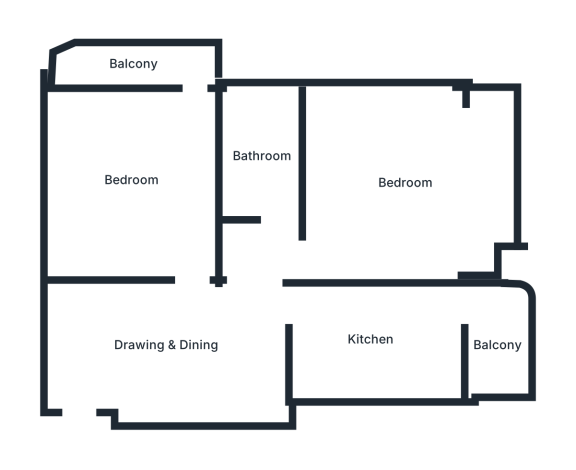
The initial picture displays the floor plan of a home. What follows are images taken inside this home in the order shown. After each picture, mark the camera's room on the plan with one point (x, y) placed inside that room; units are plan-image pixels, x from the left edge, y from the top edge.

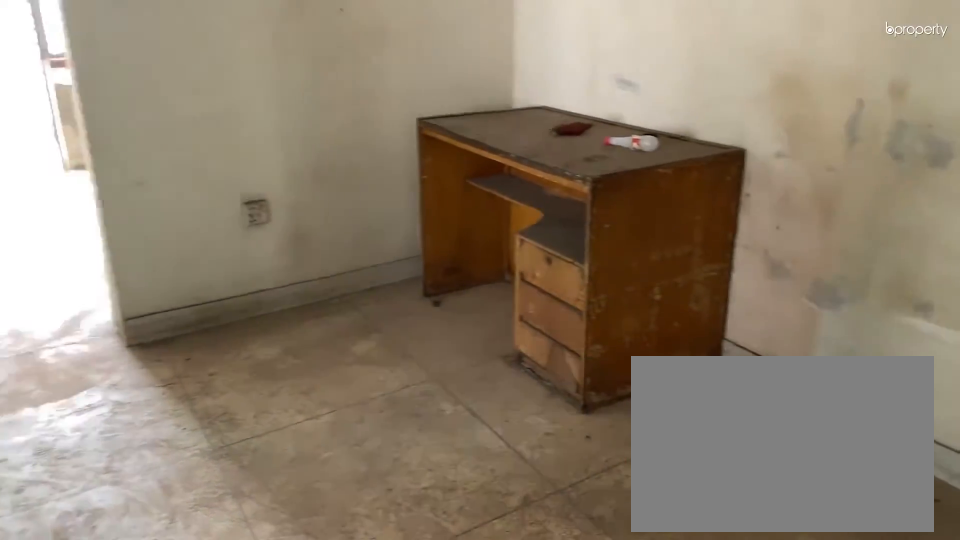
(170, 343)
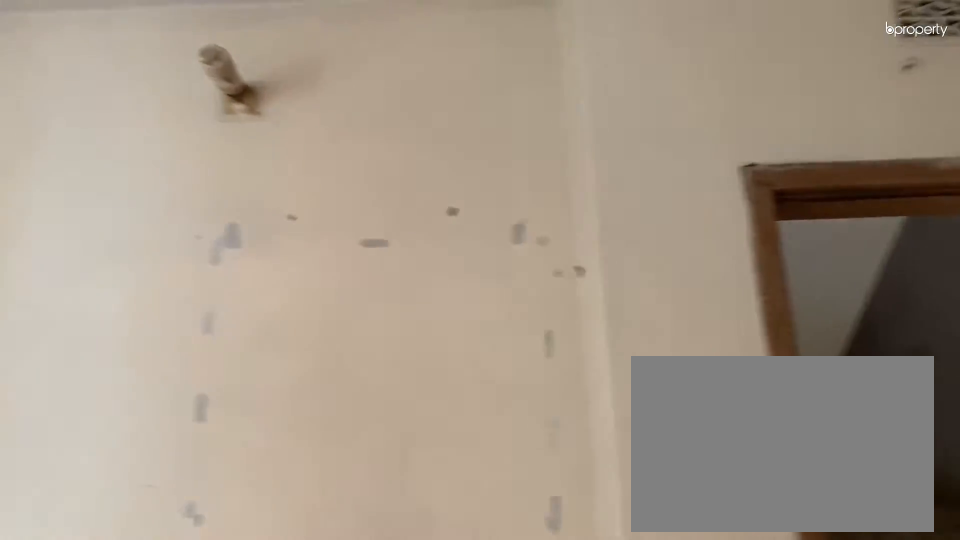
(170, 343)
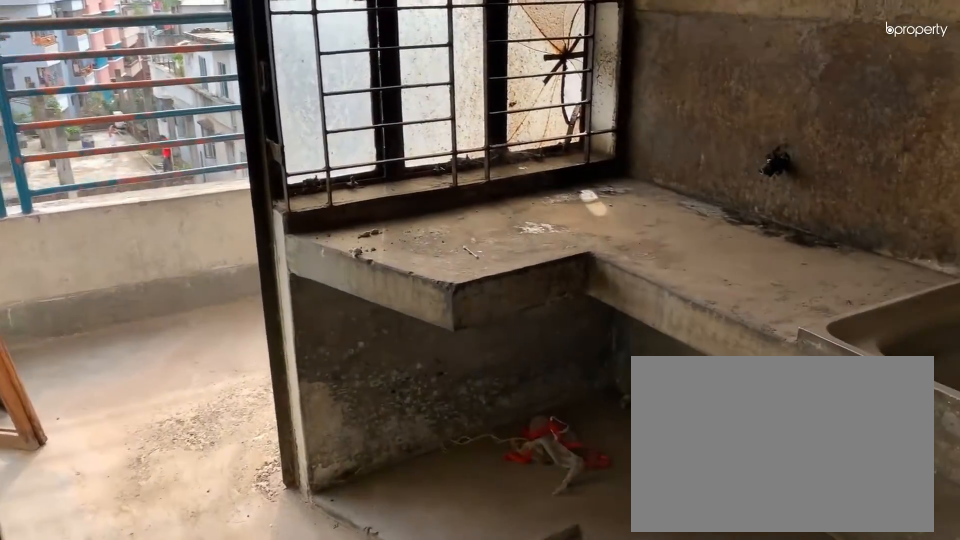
(370, 340)
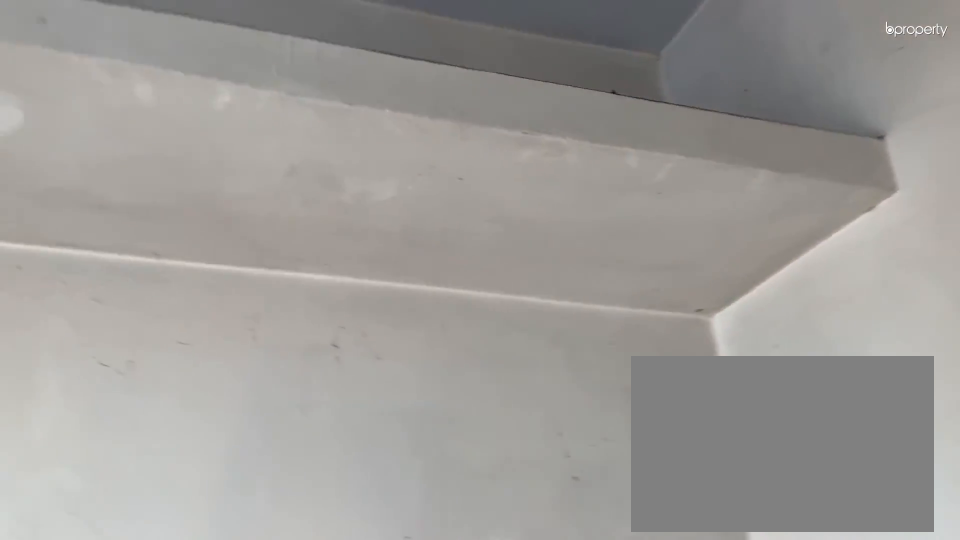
(370, 340)
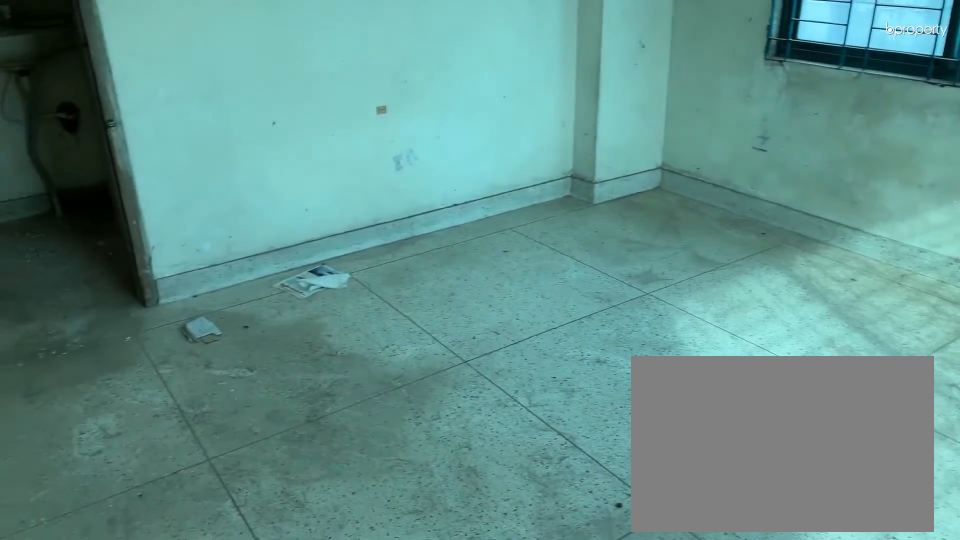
(403, 182)
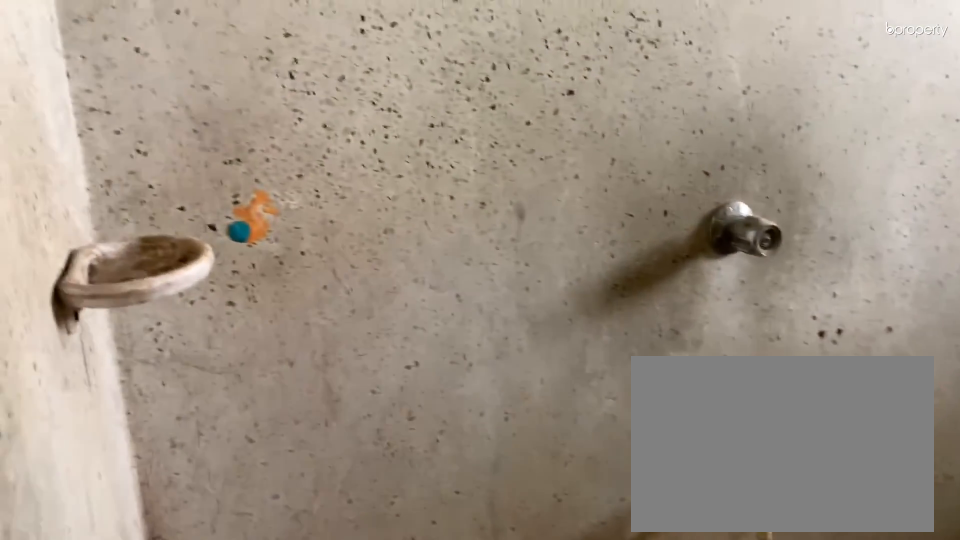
(263, 156)
